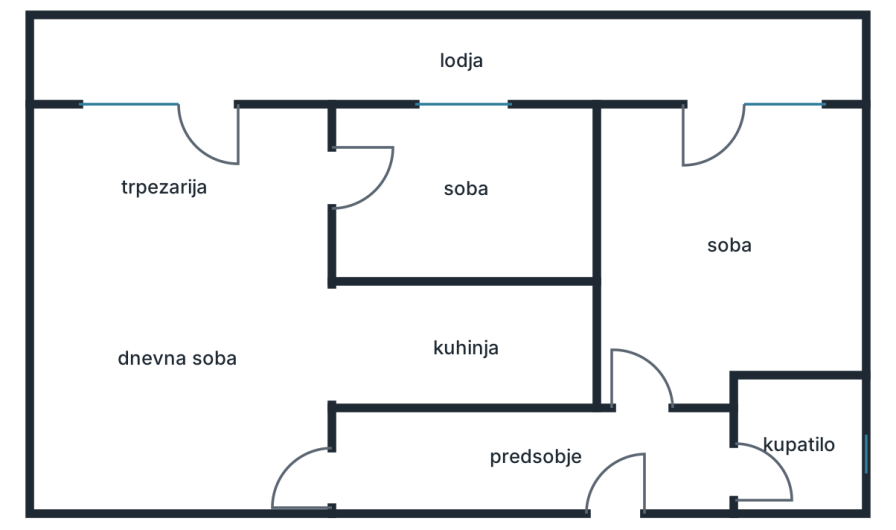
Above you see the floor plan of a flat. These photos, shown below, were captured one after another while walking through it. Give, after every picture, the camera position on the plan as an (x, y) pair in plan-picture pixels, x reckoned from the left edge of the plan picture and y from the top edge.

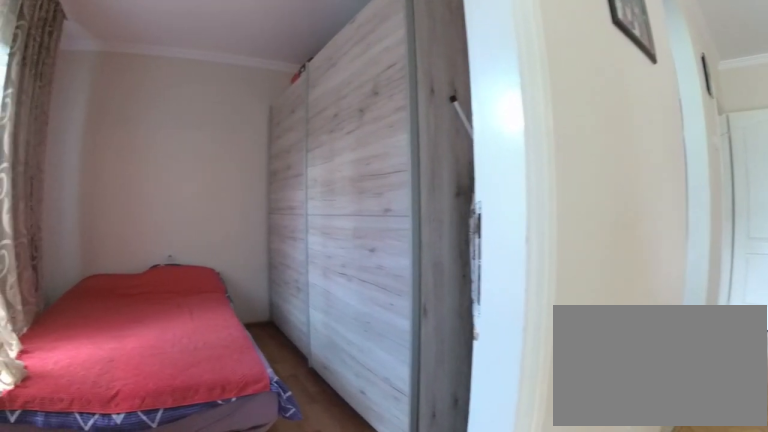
(246, 192)
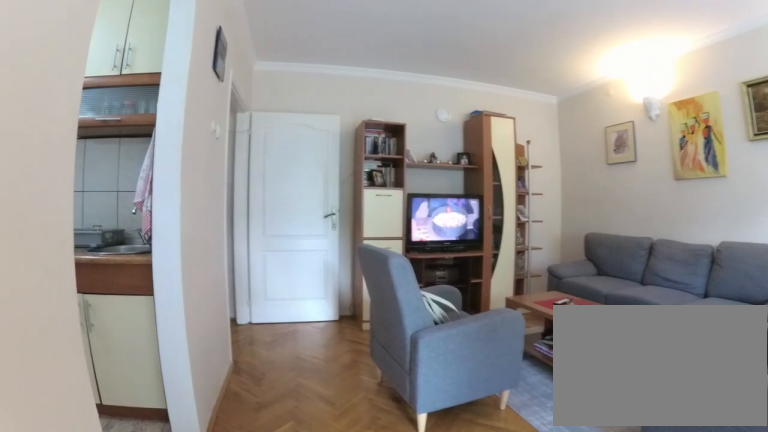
(296, 218)
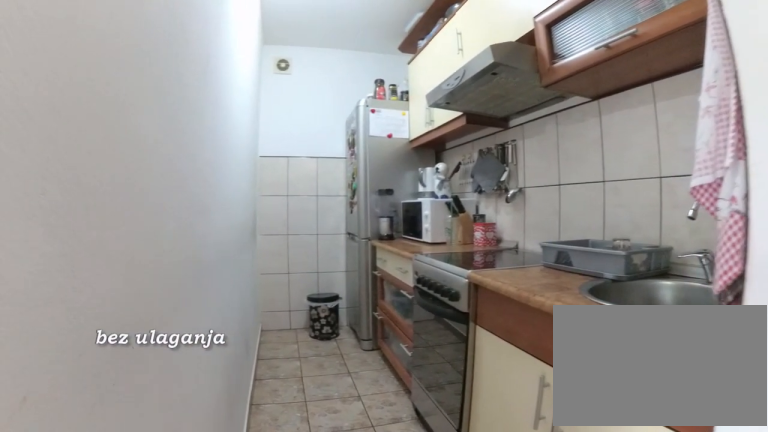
(298, 331)
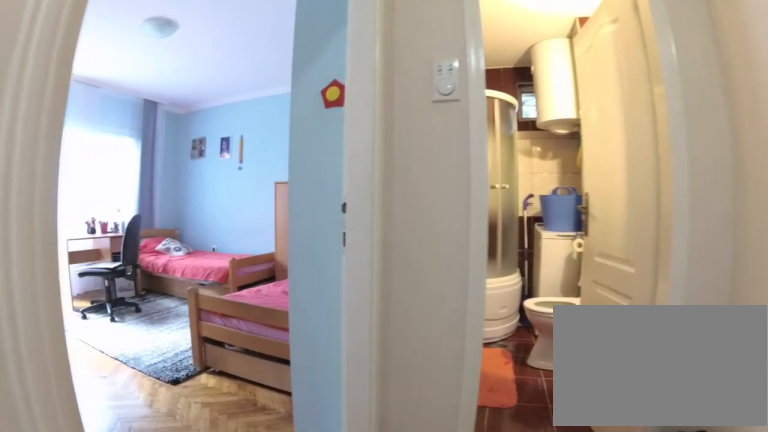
(603, 463)
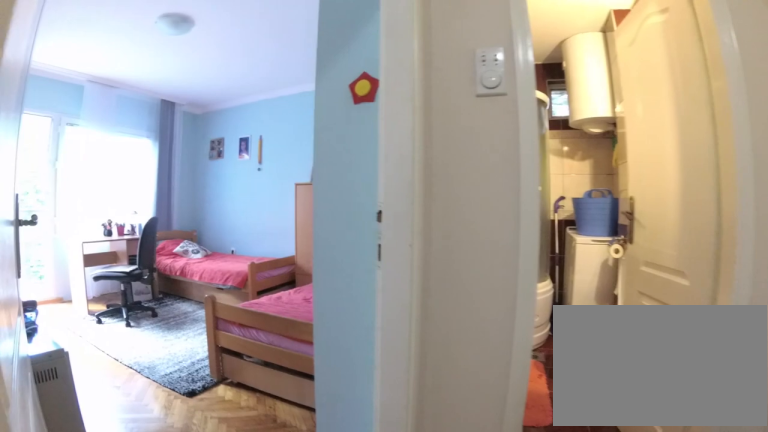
(604, 464)
